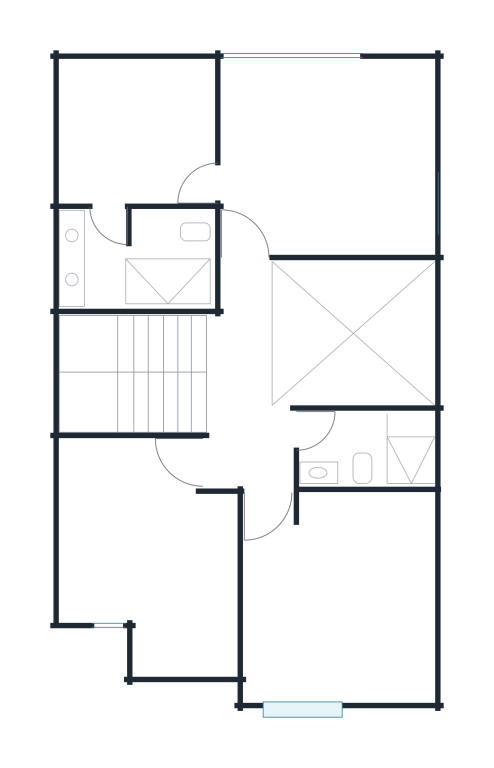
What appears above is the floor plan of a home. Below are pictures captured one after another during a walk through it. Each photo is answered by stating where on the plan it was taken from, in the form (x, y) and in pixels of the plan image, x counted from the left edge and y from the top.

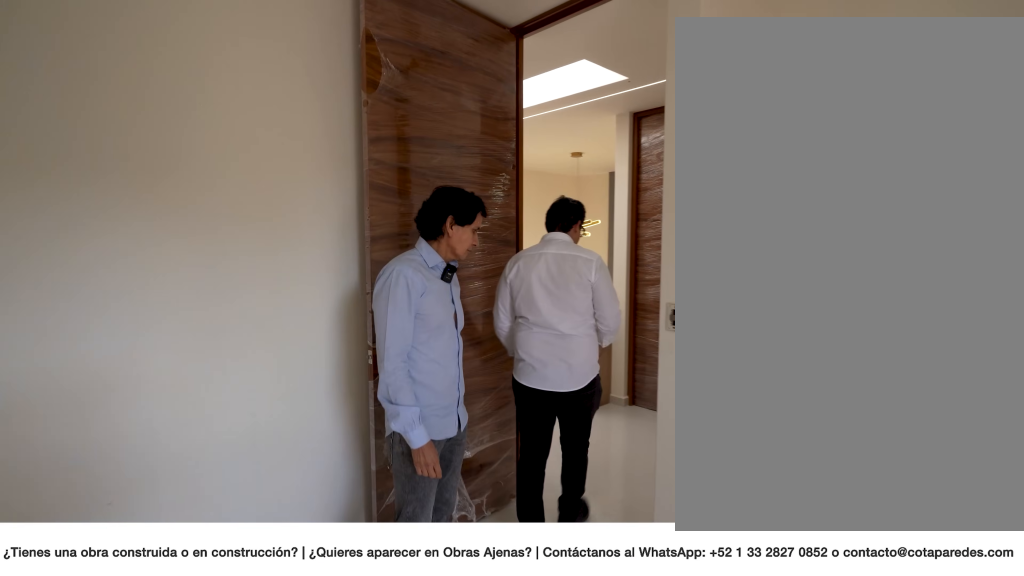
(175, 547)
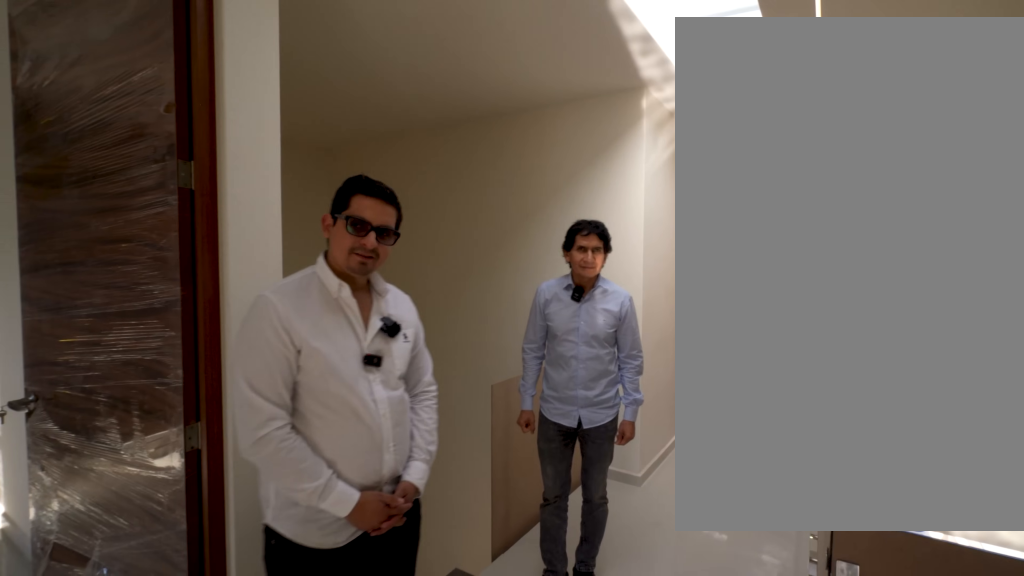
(268, 506)
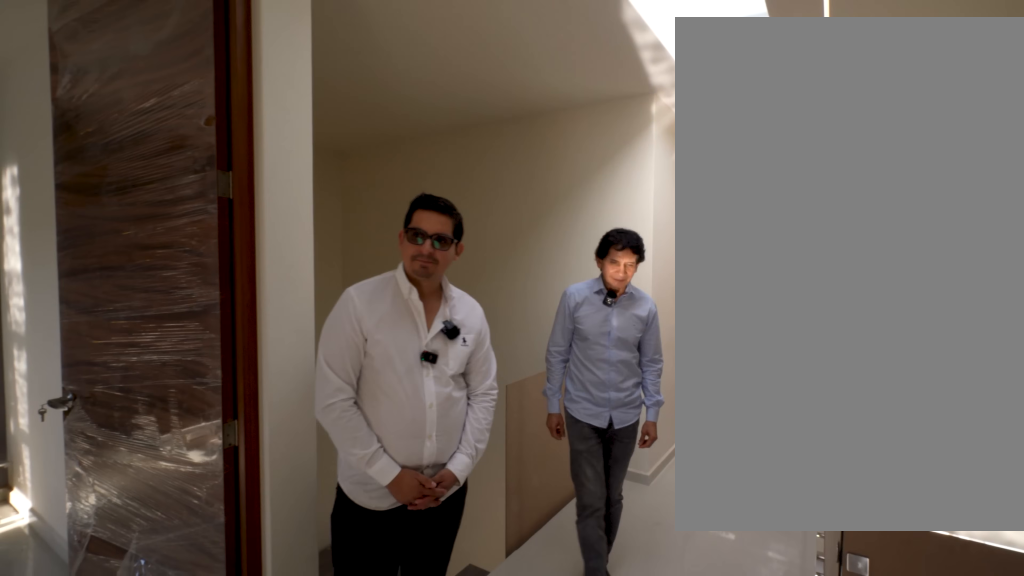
(268, 506)
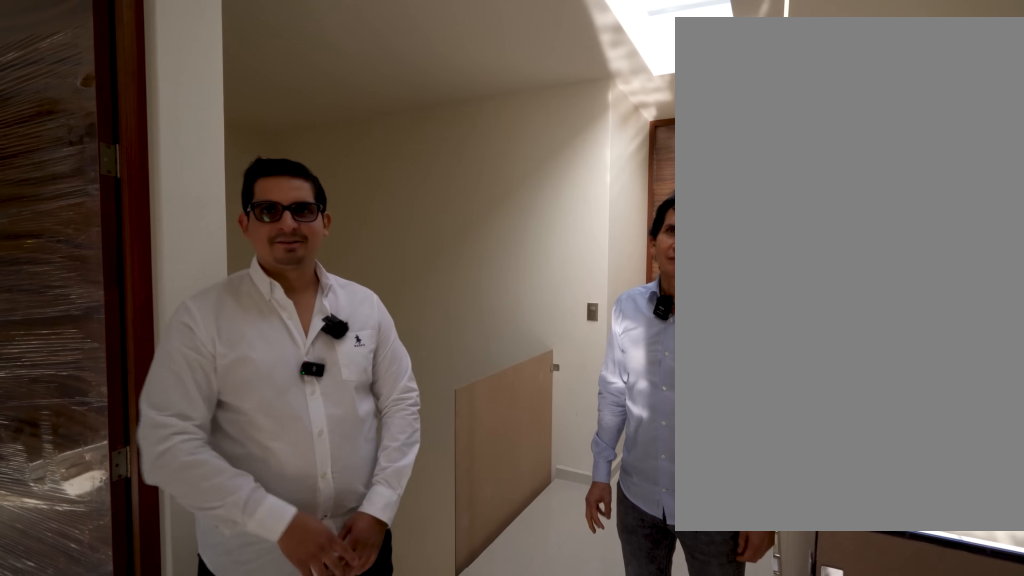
(267, 506)
